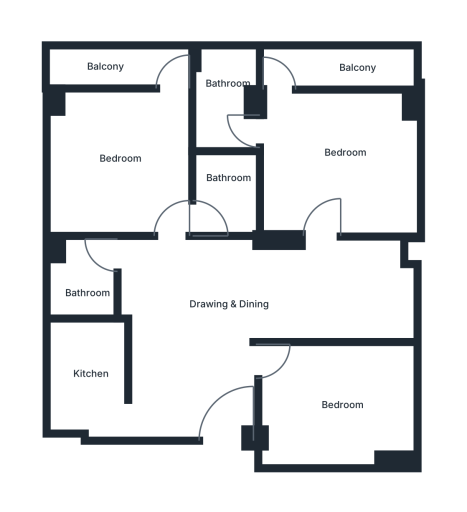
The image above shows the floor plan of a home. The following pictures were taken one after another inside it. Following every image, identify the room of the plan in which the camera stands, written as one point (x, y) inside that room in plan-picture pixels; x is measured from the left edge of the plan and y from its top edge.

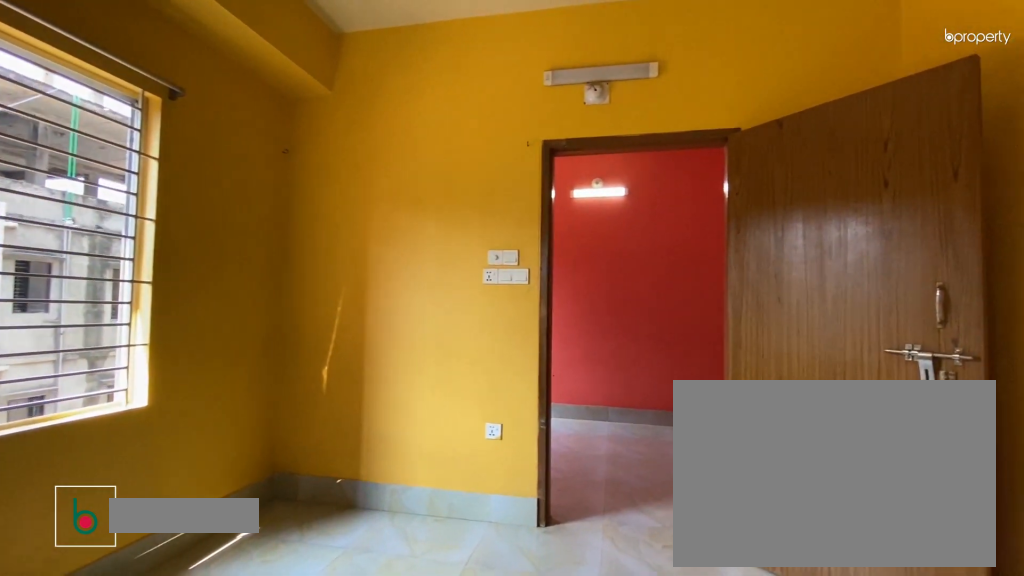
(317, 160)
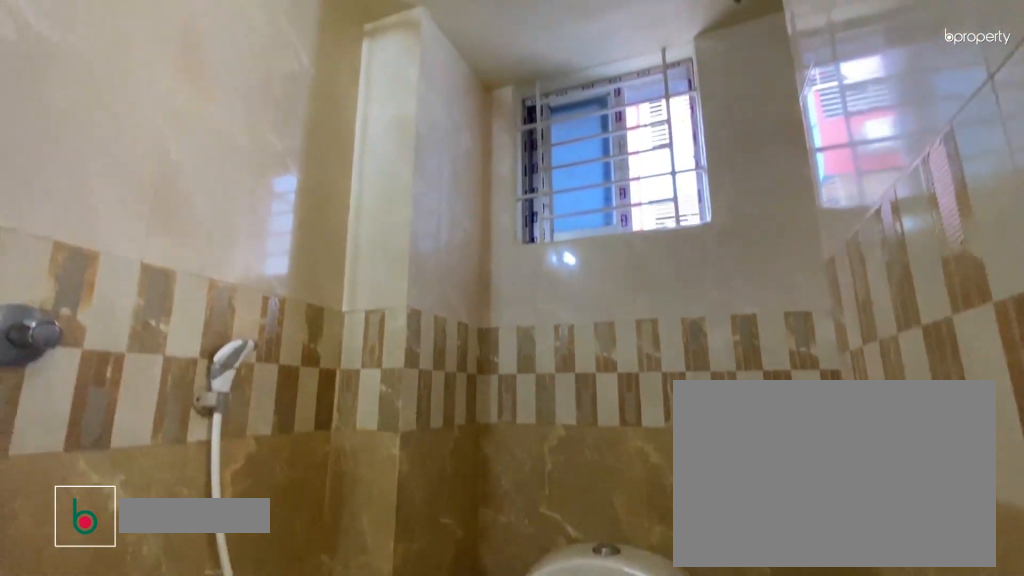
(221, 106)
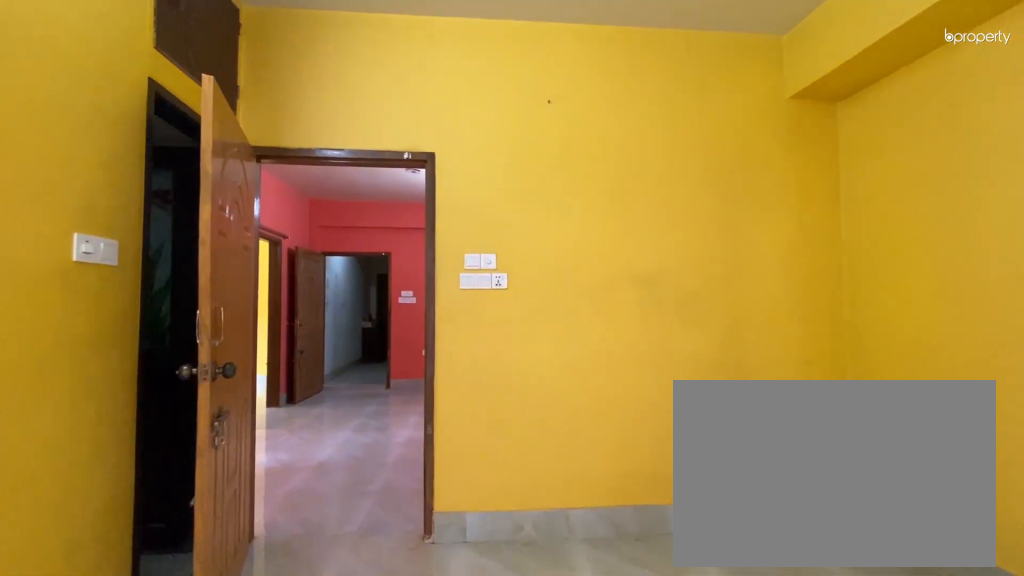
(132, 172)
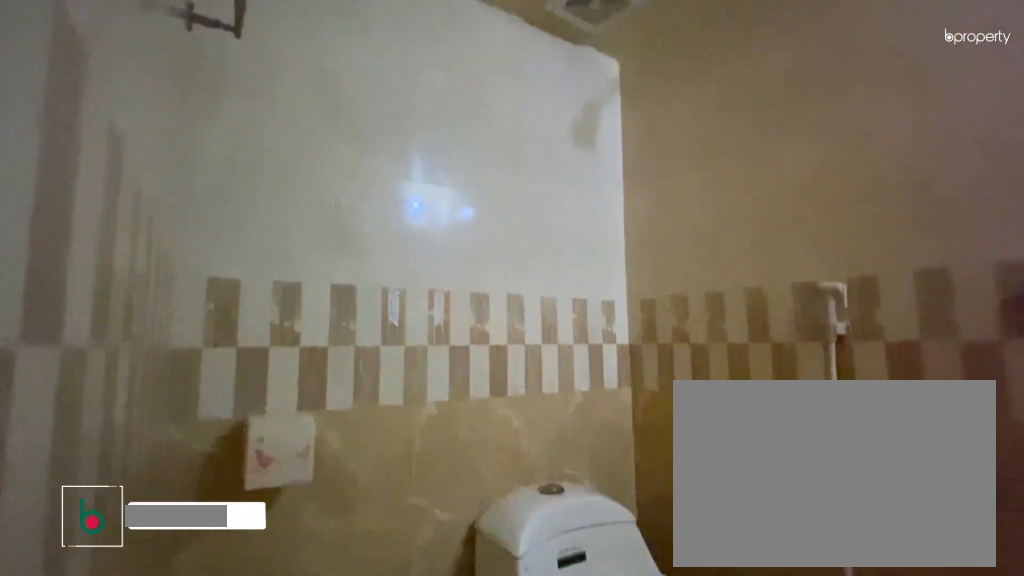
(226, 200)
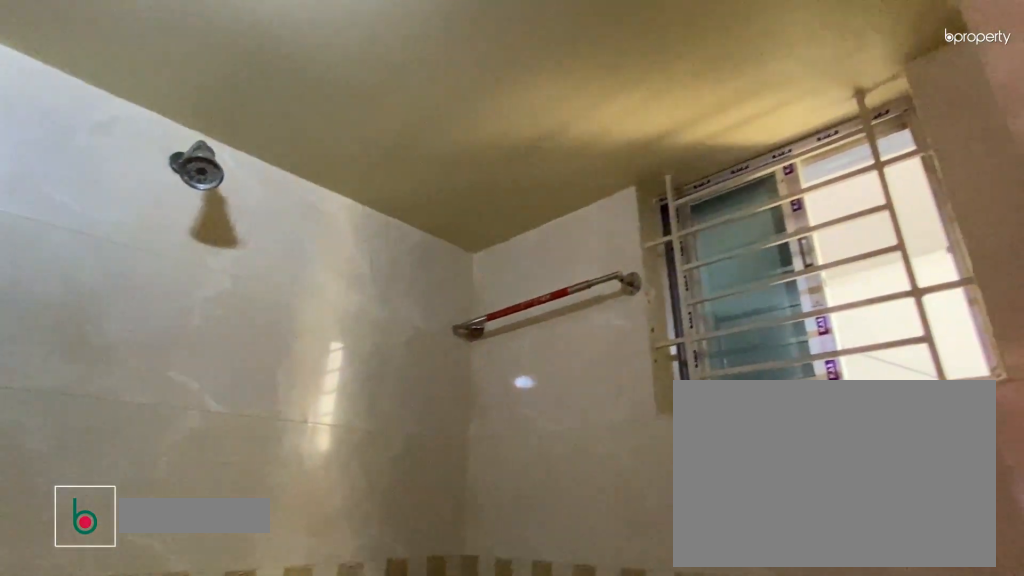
(87, 267)
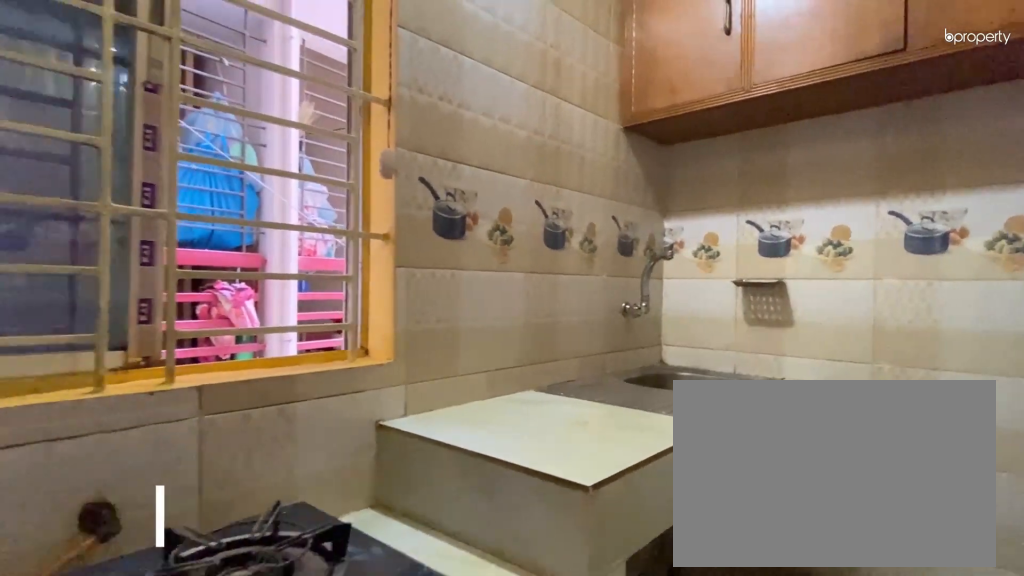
(89, 373)
